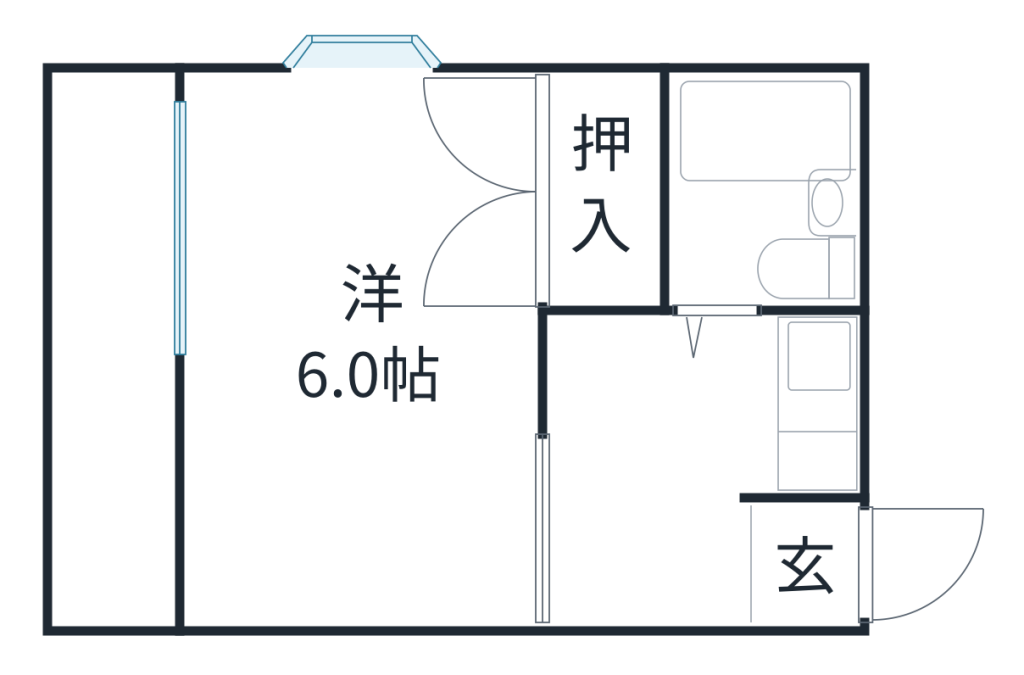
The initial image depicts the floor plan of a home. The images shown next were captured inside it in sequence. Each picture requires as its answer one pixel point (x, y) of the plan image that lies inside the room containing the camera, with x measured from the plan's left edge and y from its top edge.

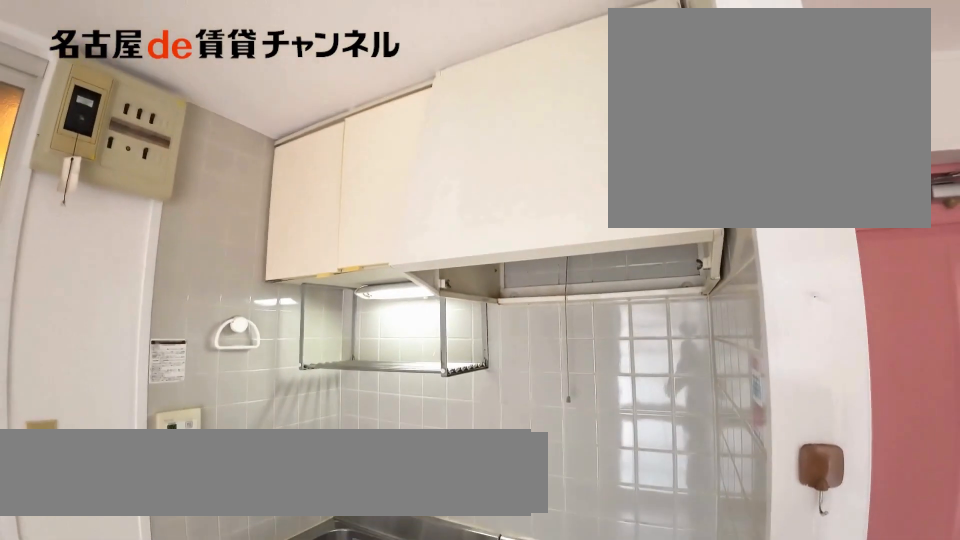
(824, 411)
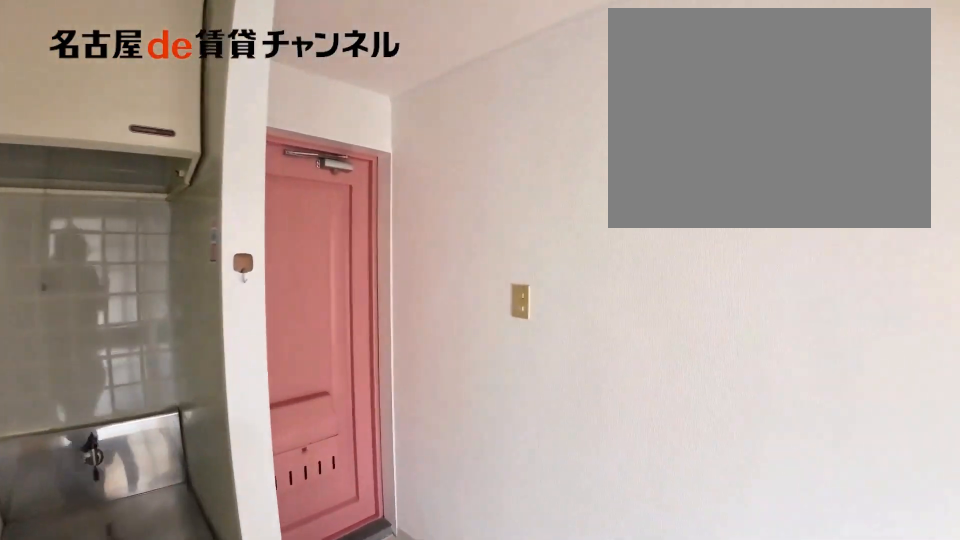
(807, 565)
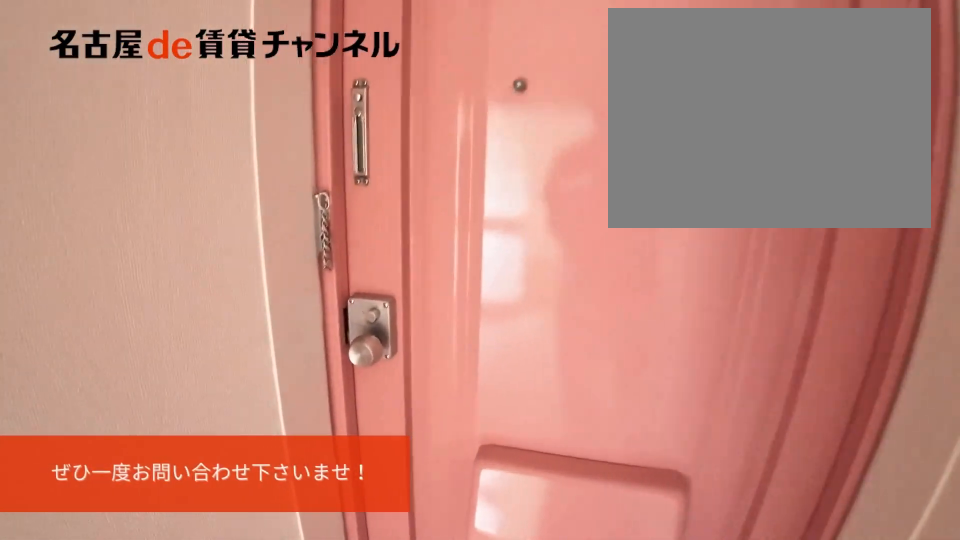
(807, 565)
